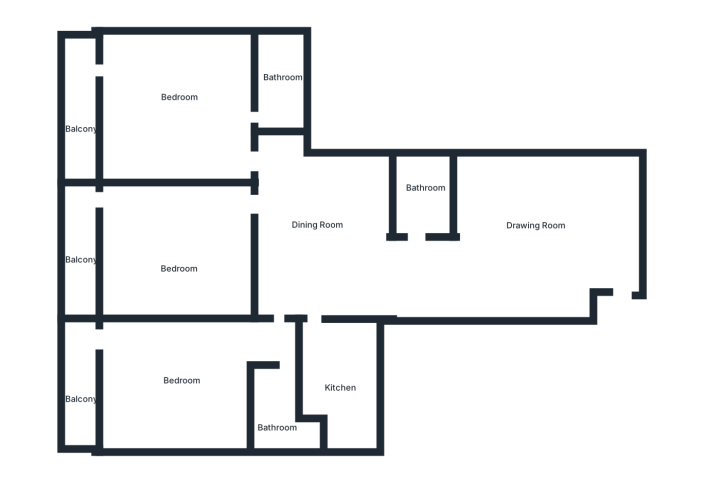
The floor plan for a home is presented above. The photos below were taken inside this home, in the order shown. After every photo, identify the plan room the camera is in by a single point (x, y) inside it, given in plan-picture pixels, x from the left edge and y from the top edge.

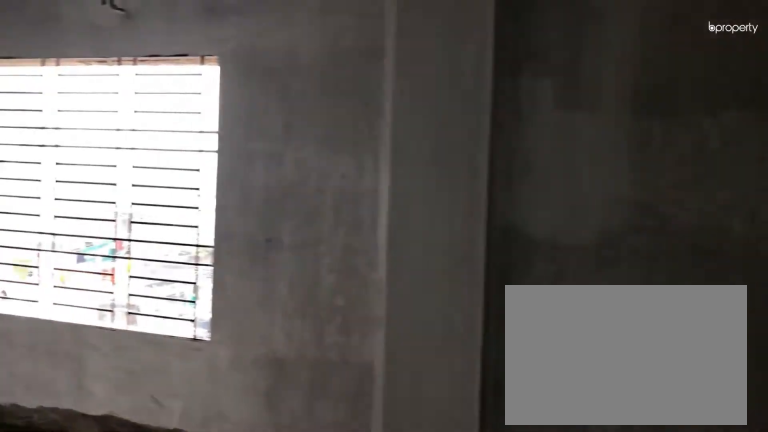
(600, 236)
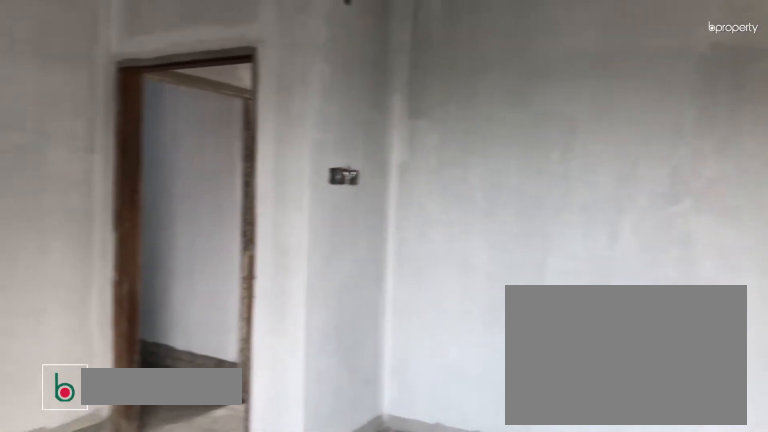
(541, 228)
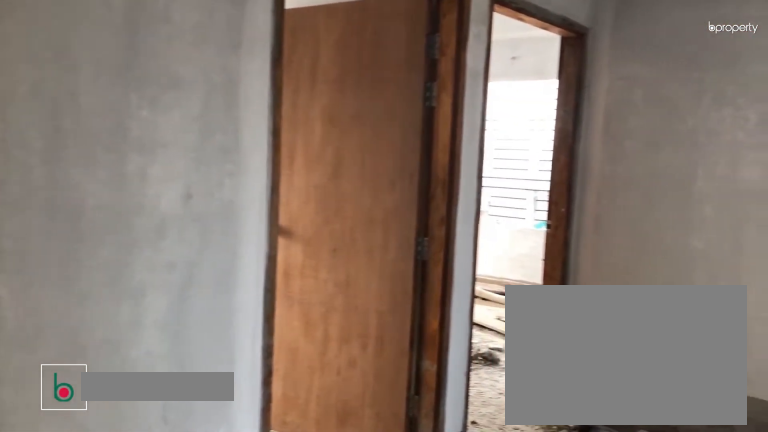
(306, 225)
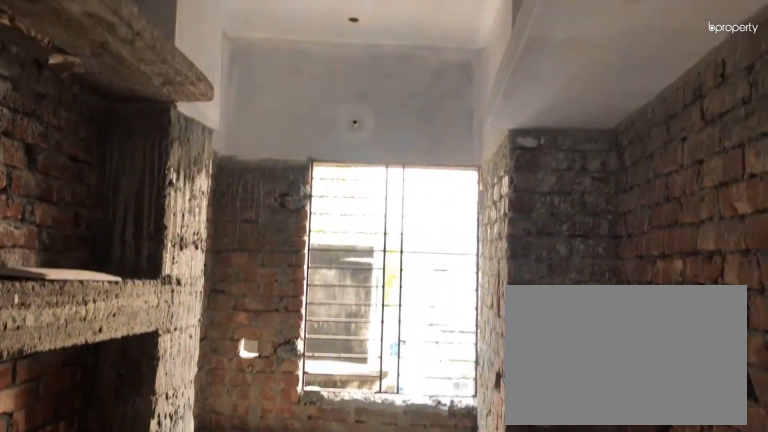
(337, 373)
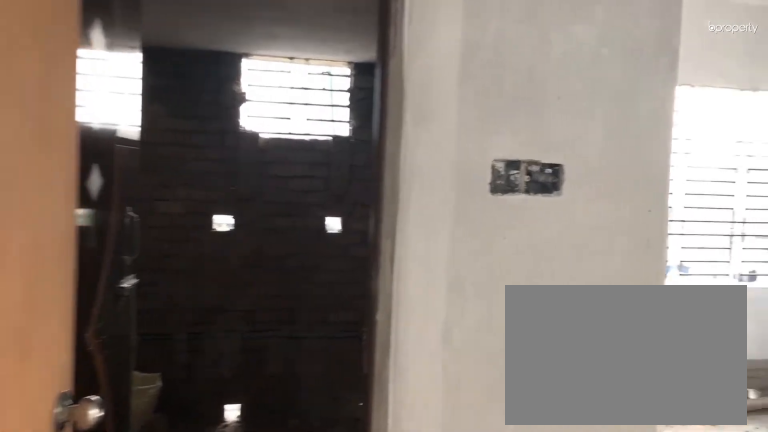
(269, 338)
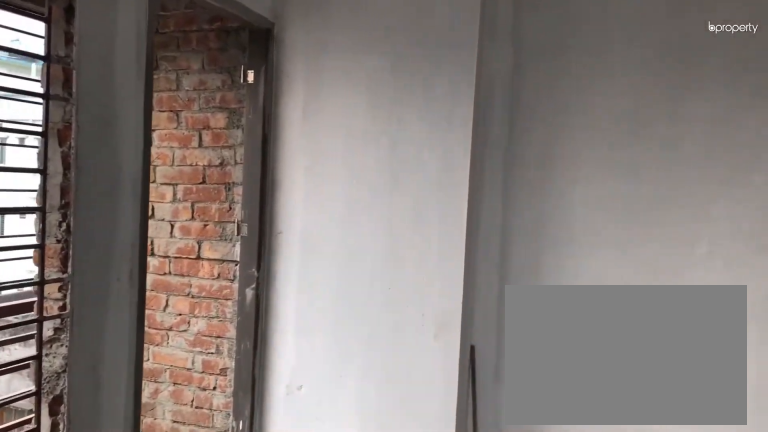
(176, 376)
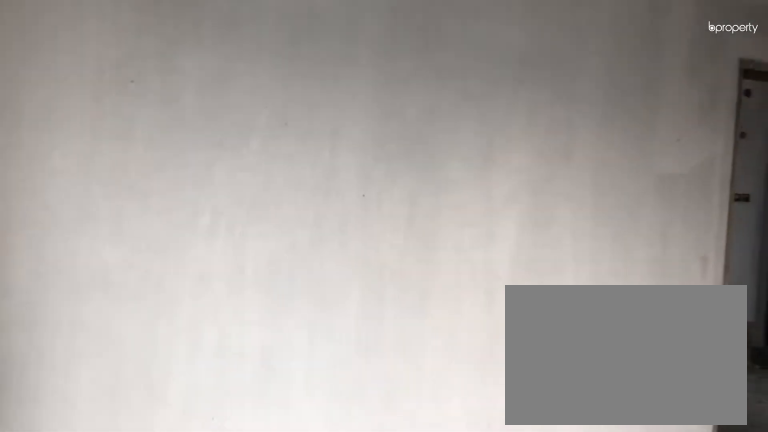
(176, 376)
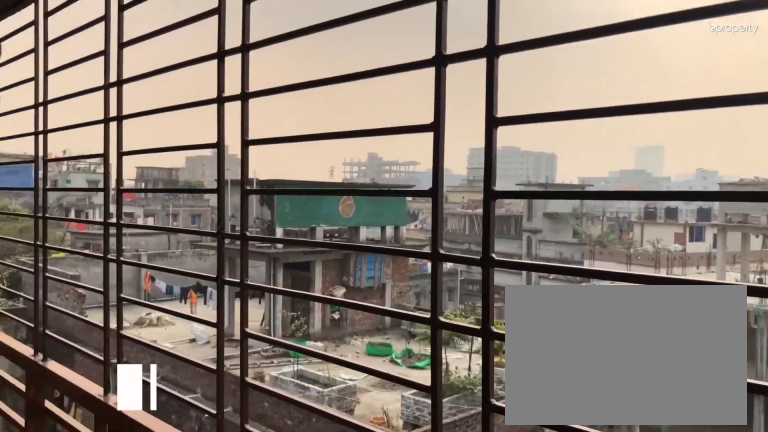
(76, 389)
